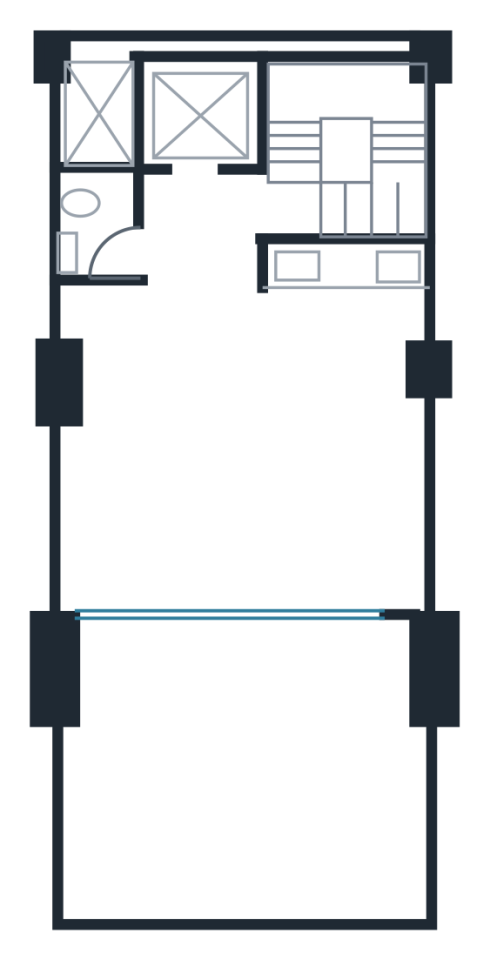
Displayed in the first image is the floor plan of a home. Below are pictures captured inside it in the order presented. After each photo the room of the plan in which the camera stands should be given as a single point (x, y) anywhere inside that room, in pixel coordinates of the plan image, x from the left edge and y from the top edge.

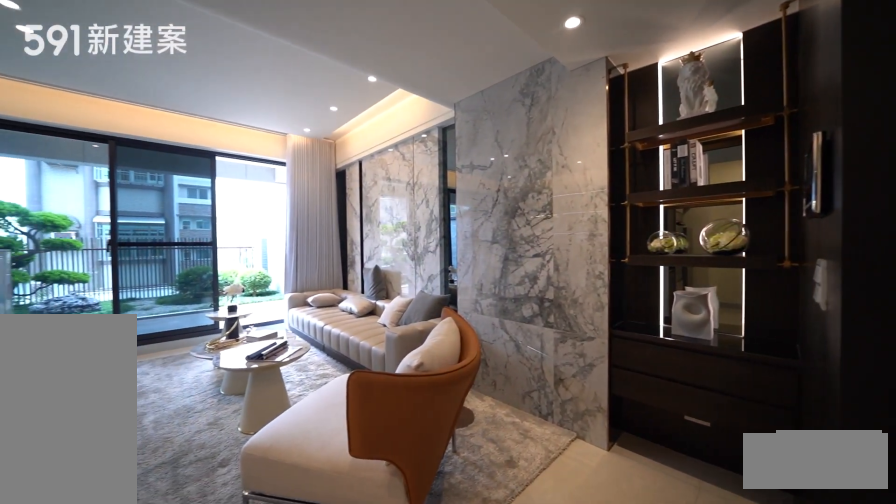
(168, 453)
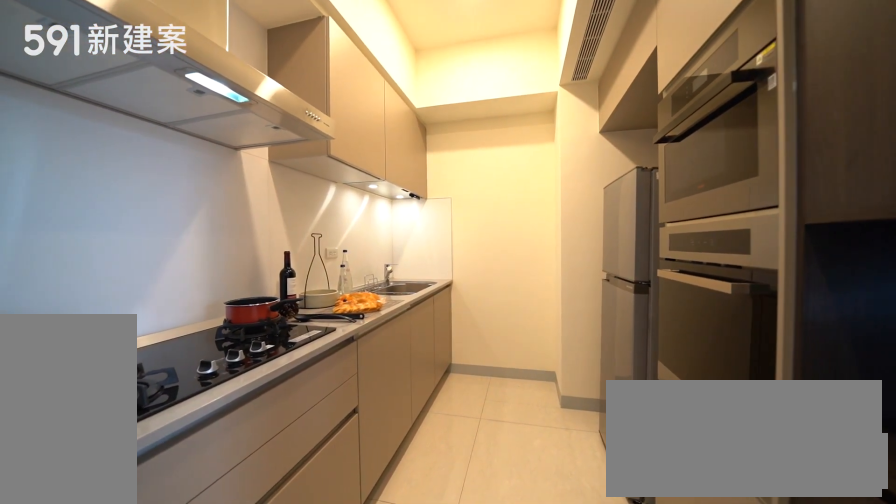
(359, 307)
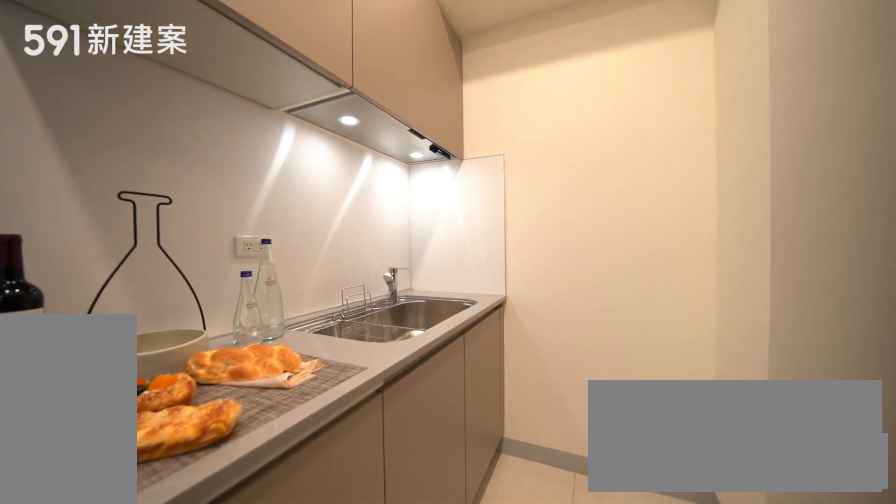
(359, 307)
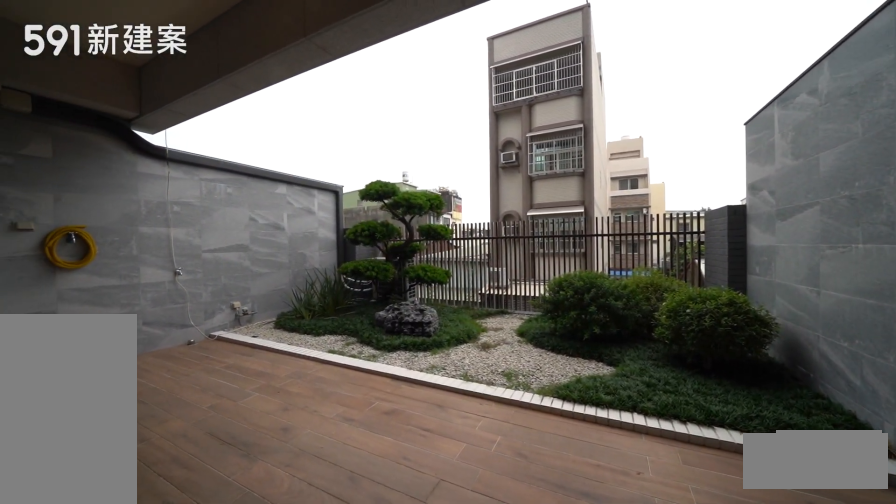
(243, 776)
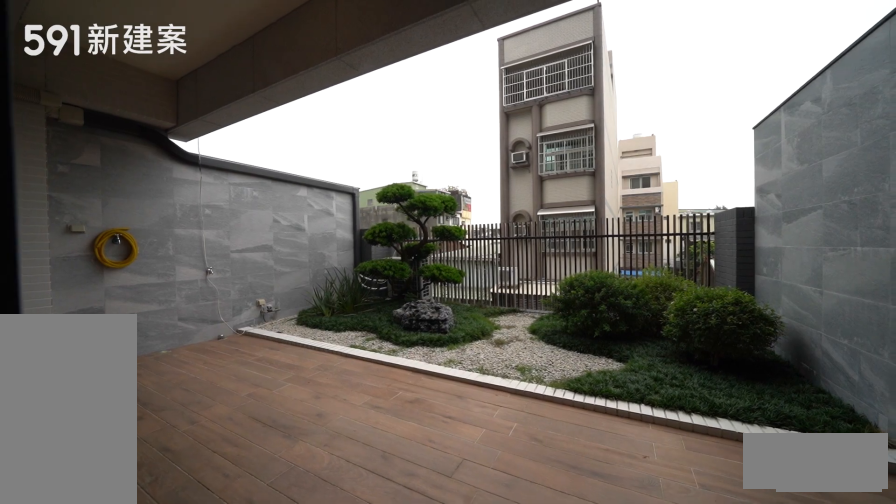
(243, 776)
